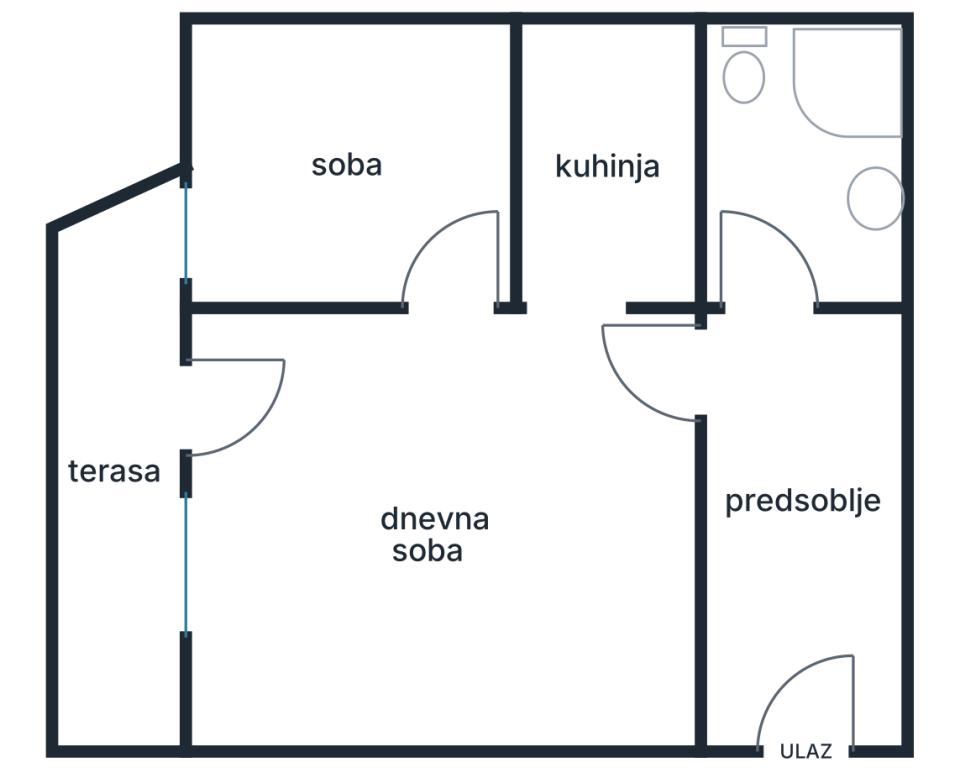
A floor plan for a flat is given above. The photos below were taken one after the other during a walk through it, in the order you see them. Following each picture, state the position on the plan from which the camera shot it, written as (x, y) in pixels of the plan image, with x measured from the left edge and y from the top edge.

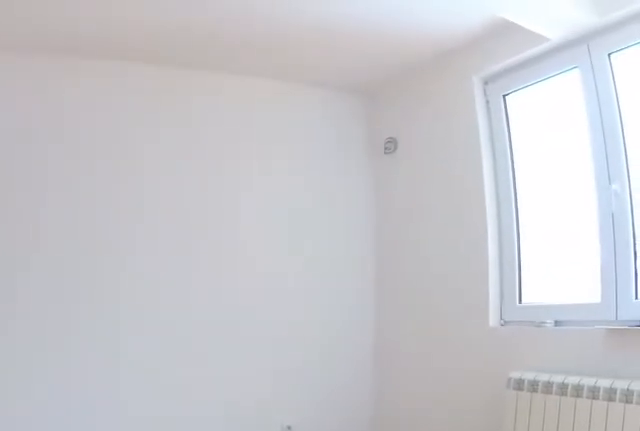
(593, 341)
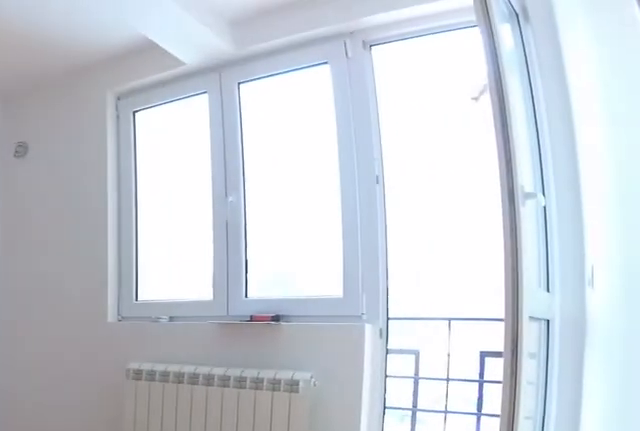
(573, 365)
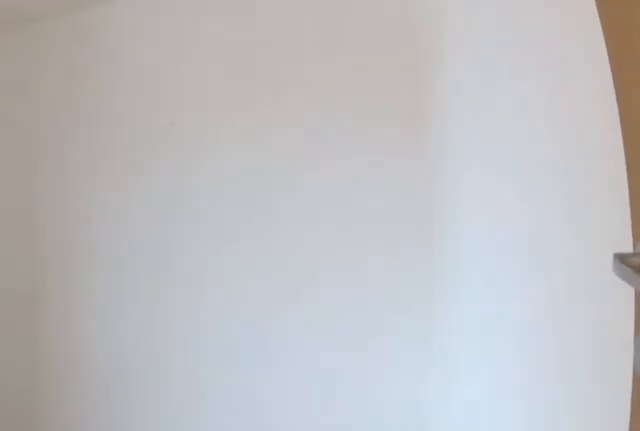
(478, 335)
